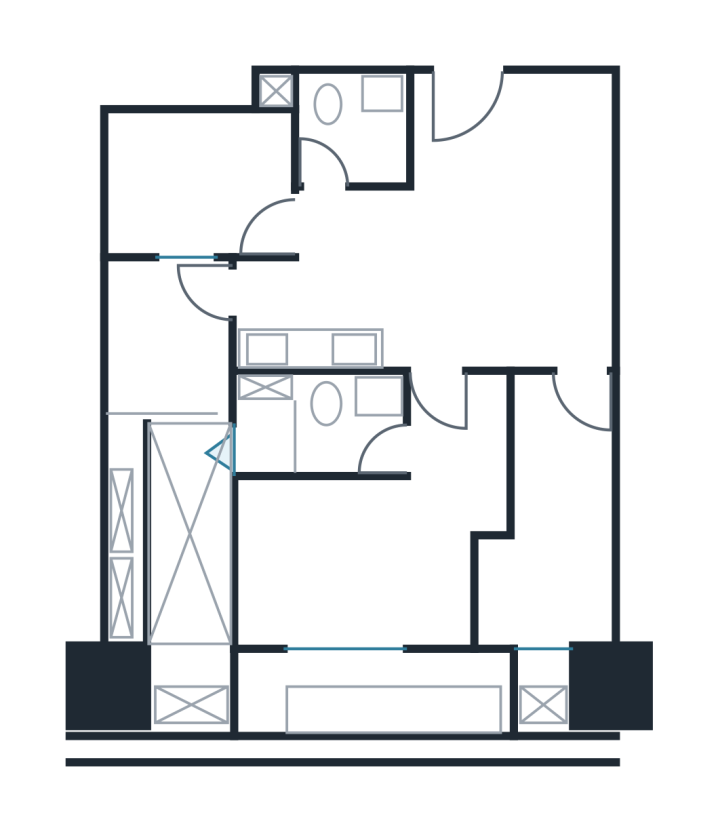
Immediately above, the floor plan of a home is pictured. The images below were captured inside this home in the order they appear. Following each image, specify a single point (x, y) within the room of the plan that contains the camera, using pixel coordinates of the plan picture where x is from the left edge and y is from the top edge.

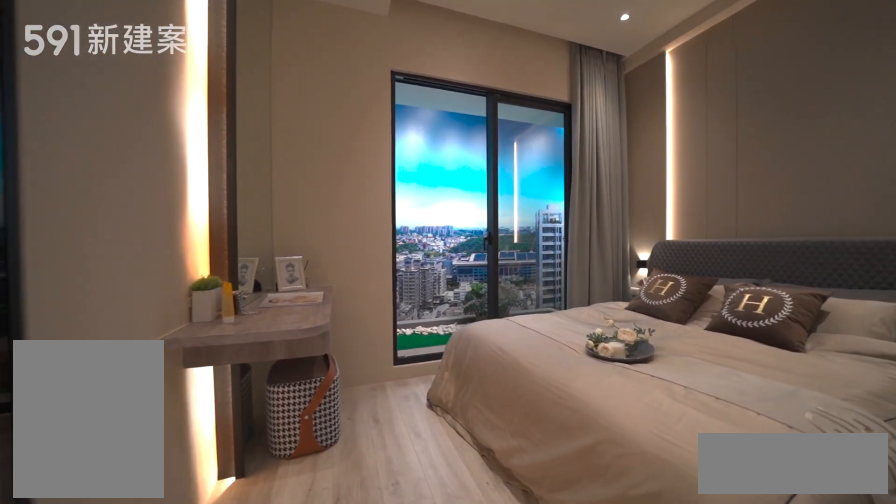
(373, 538)
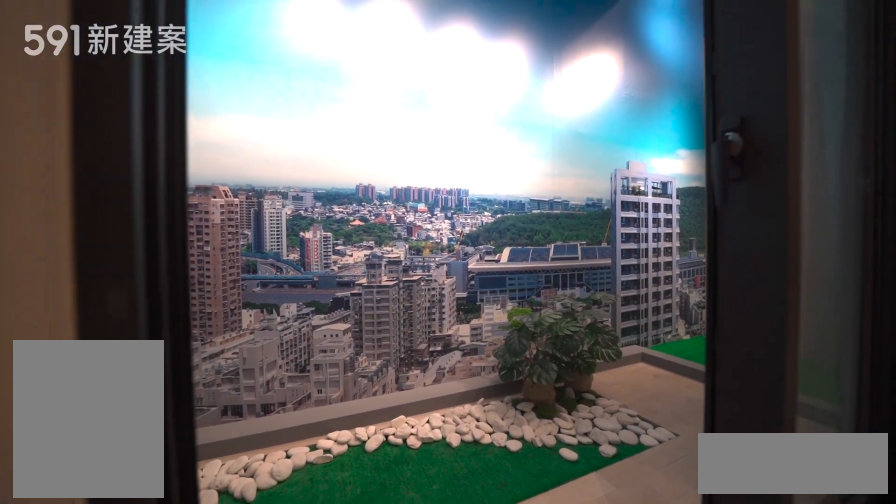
(369, 693)
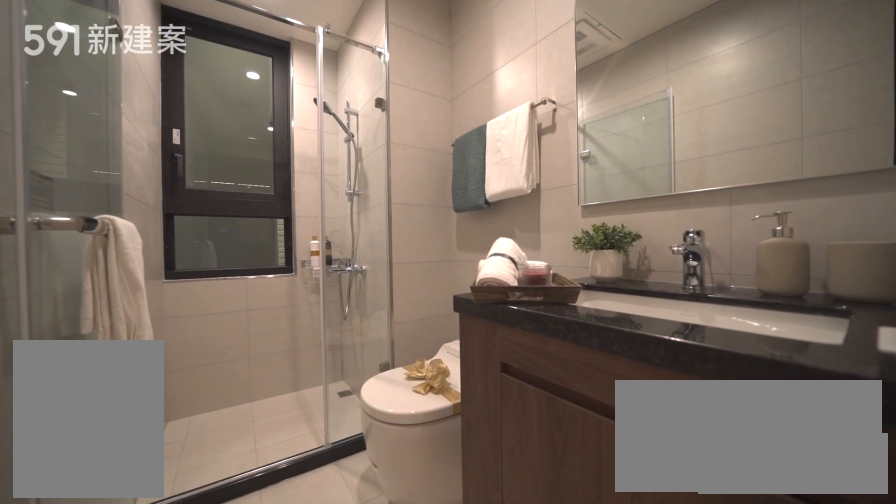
(318, 426)
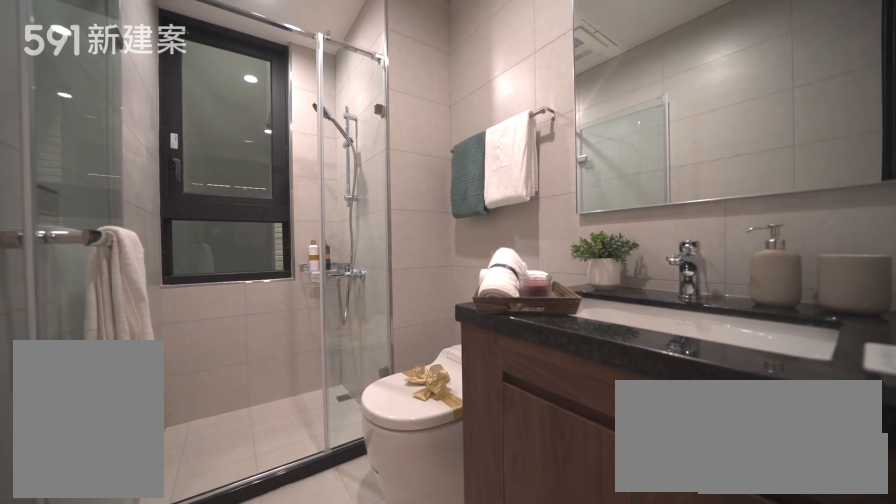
(318, 426)
